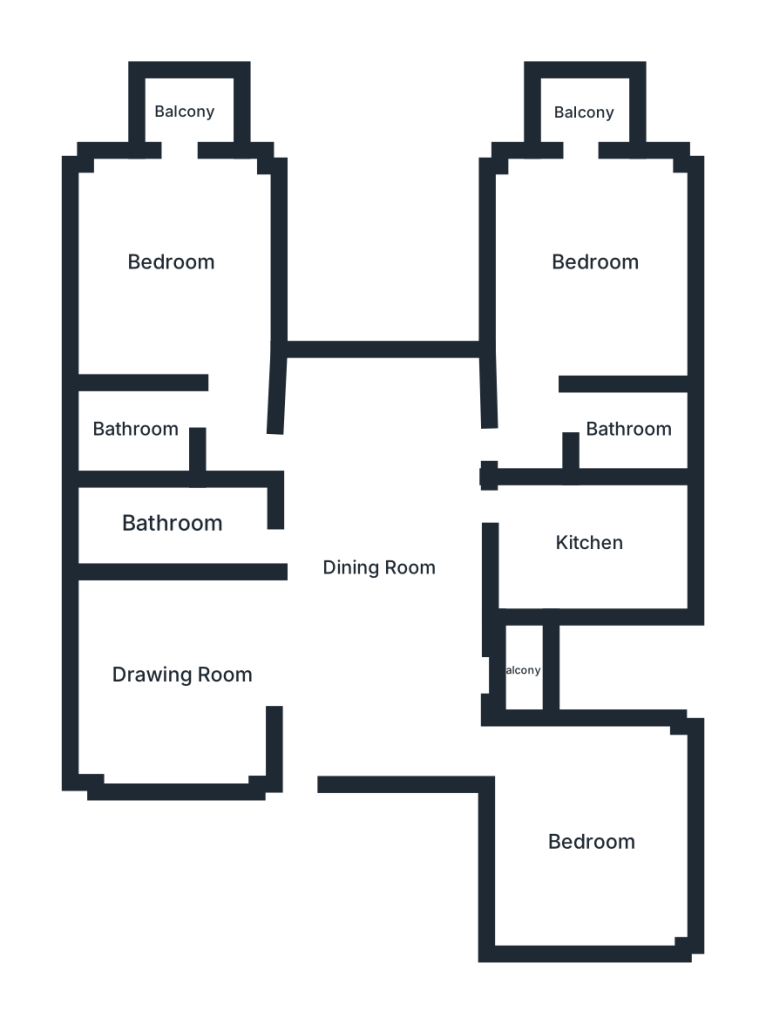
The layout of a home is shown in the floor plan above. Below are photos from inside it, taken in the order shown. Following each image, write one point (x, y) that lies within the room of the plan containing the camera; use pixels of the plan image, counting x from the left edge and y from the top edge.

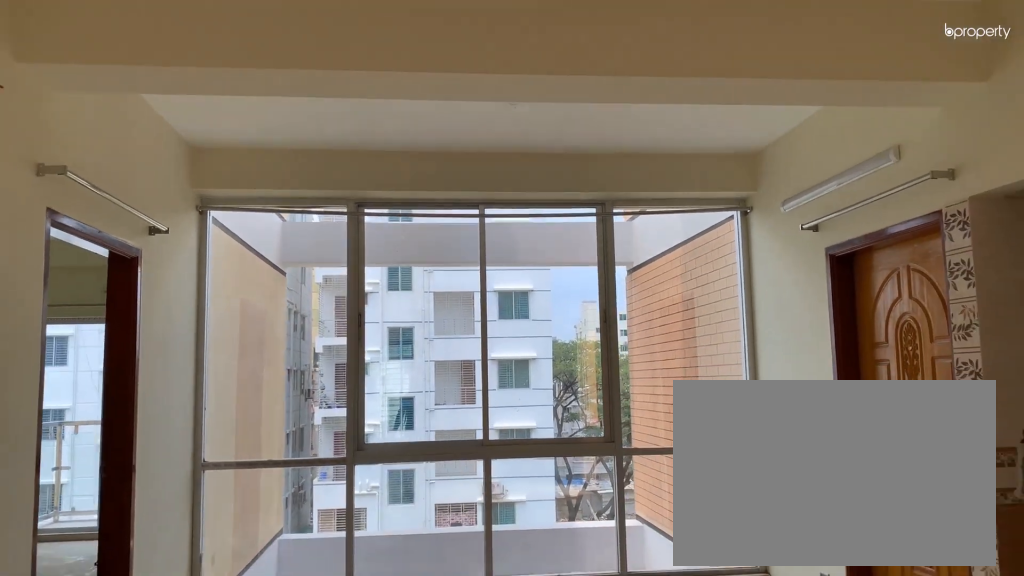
(375, 564)
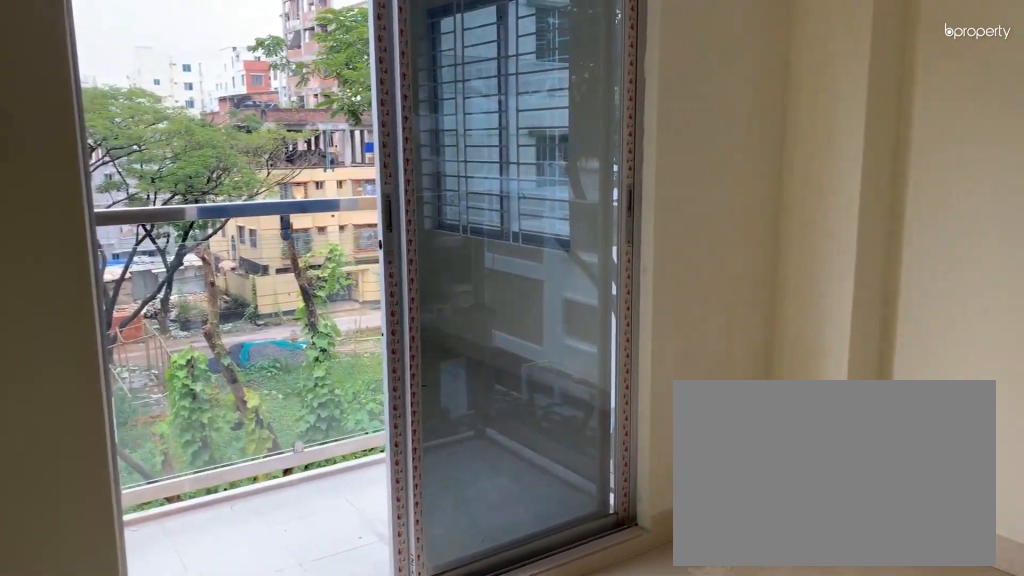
(591, 265)
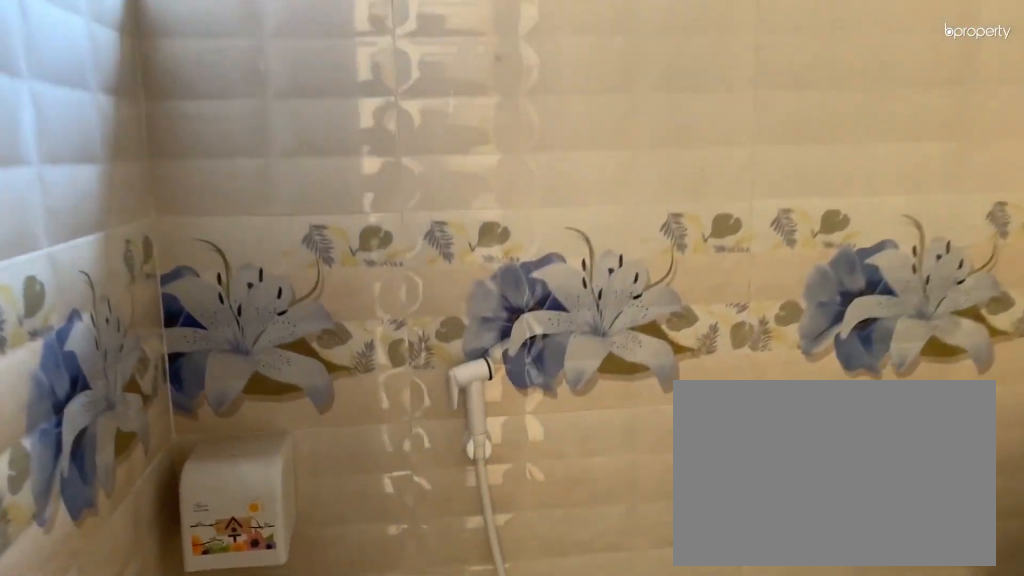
(629, 432)
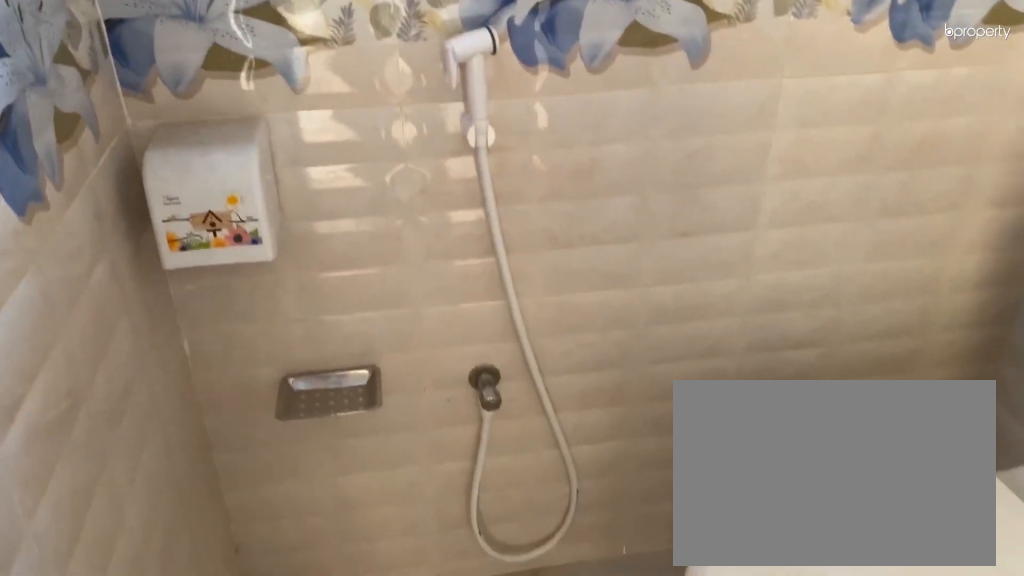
(629, 432)
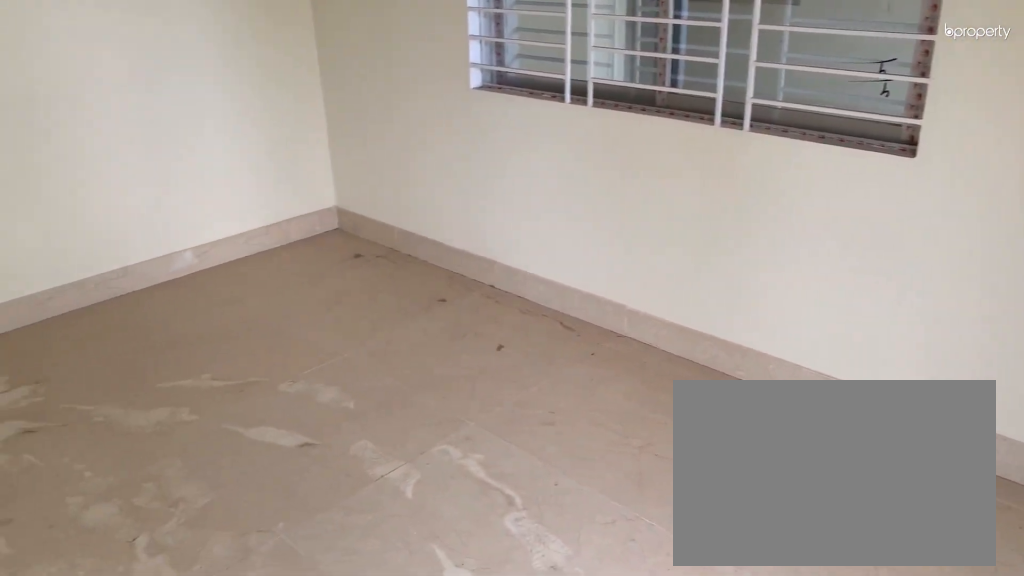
(173, 263)
